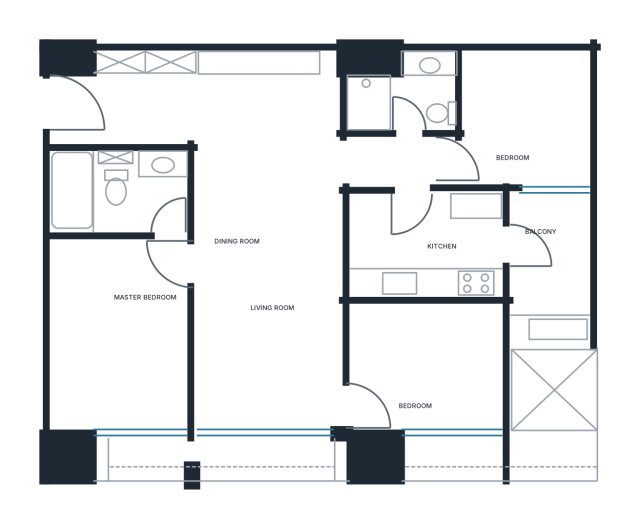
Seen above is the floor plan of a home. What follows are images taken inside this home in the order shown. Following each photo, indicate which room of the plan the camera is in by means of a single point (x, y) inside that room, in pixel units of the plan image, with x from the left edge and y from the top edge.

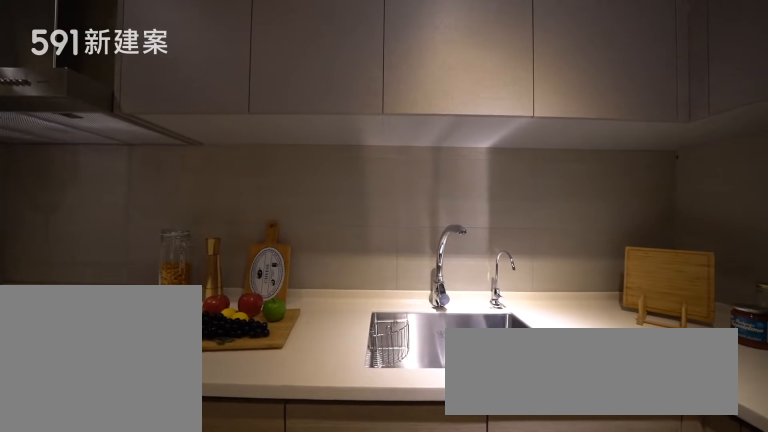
(428, 243)
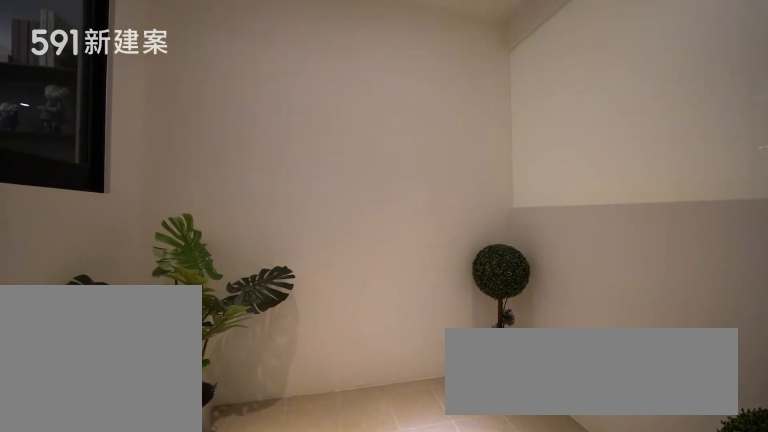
(552, 252)
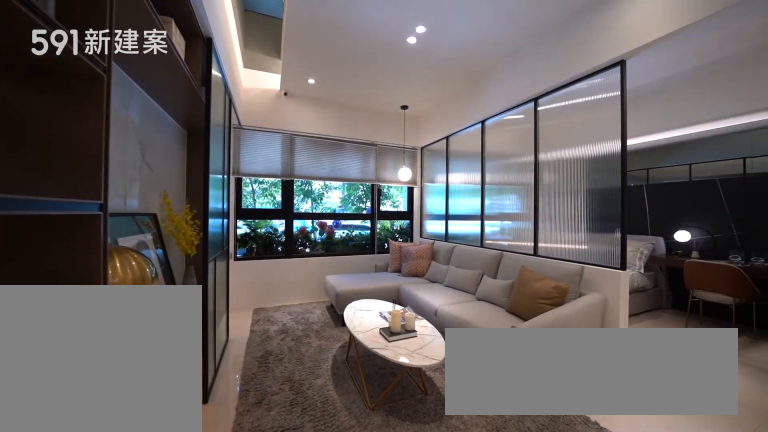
(268, 352)
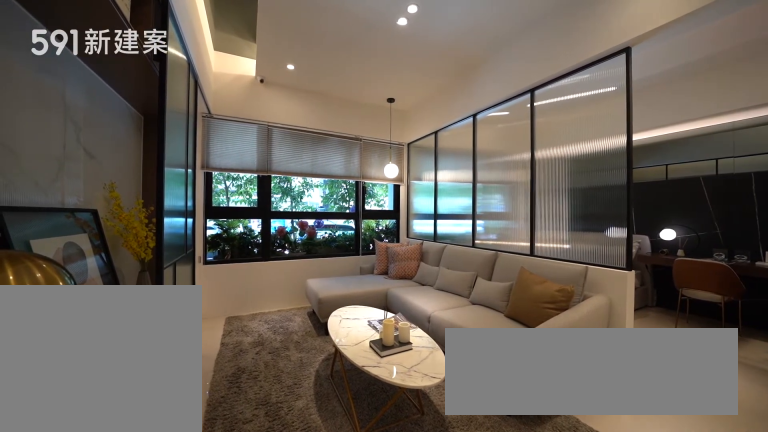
(268, 352)
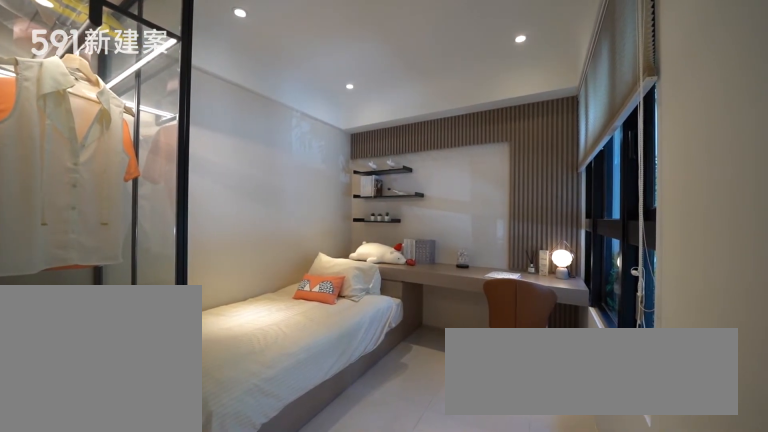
(428, 368)
